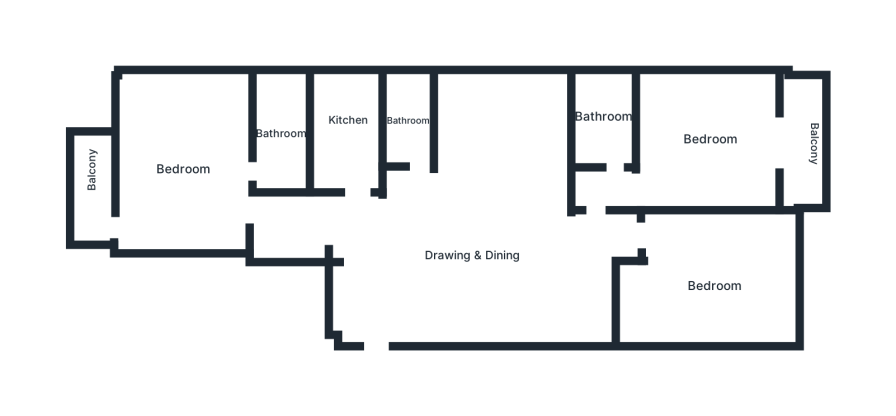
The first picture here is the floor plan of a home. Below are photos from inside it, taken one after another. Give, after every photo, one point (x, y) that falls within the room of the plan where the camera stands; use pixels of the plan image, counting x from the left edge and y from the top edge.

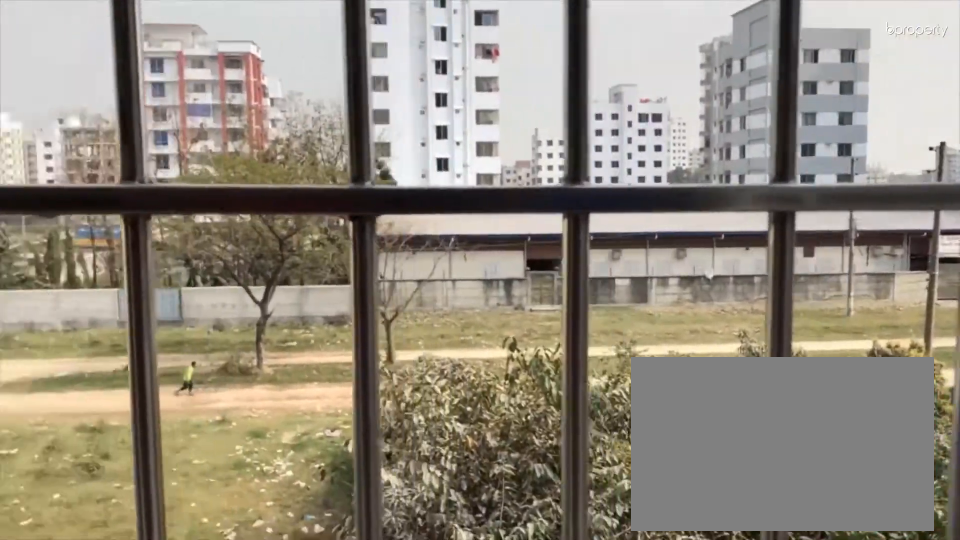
(89, 196)
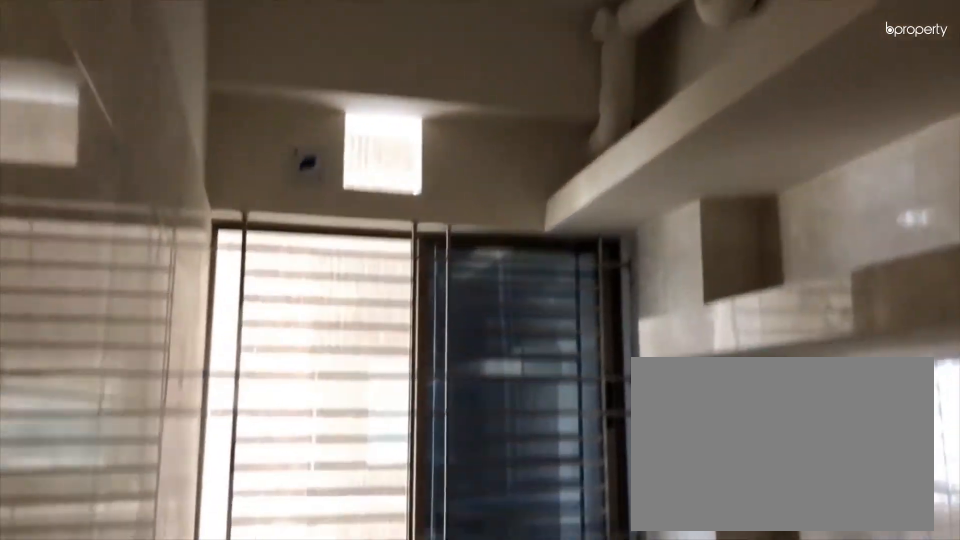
(352, 121)
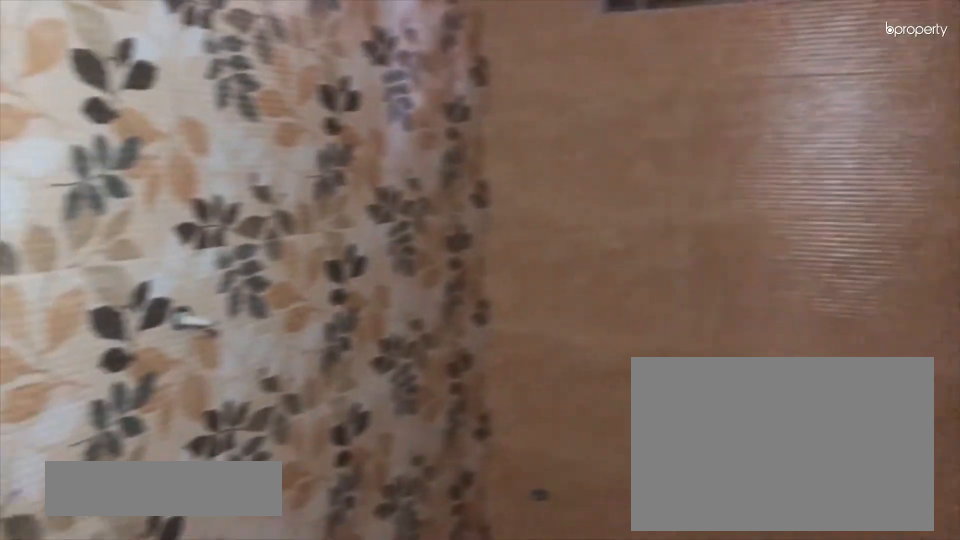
(413, 114)
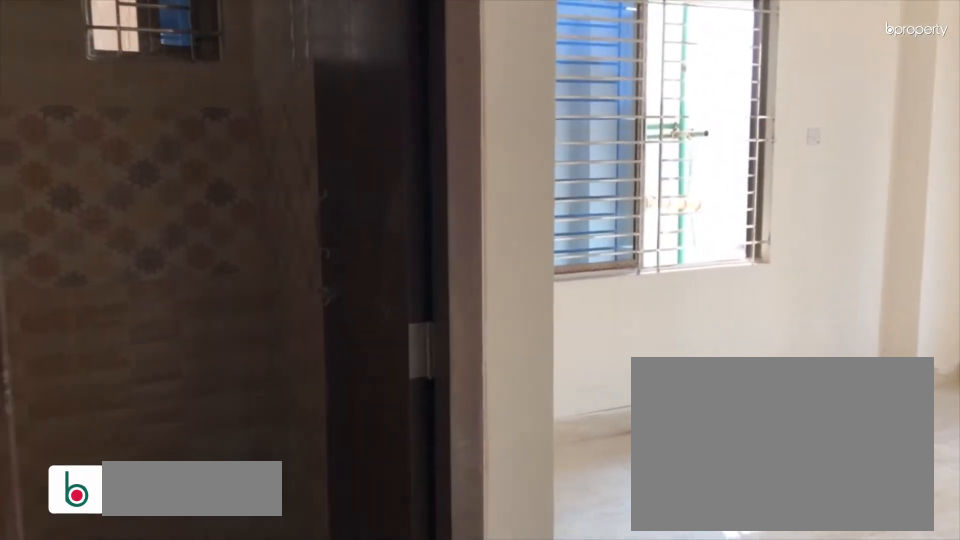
(615, 185)
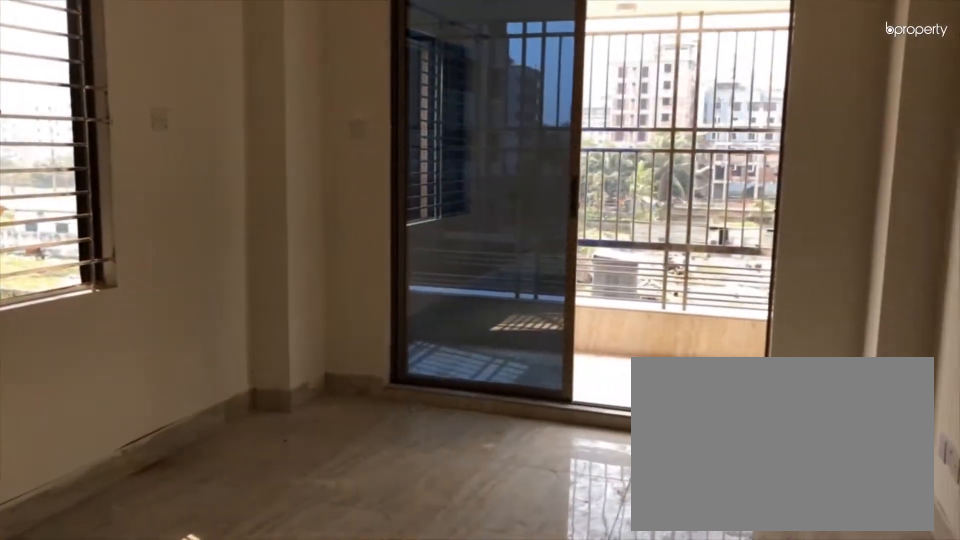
(713, 145)
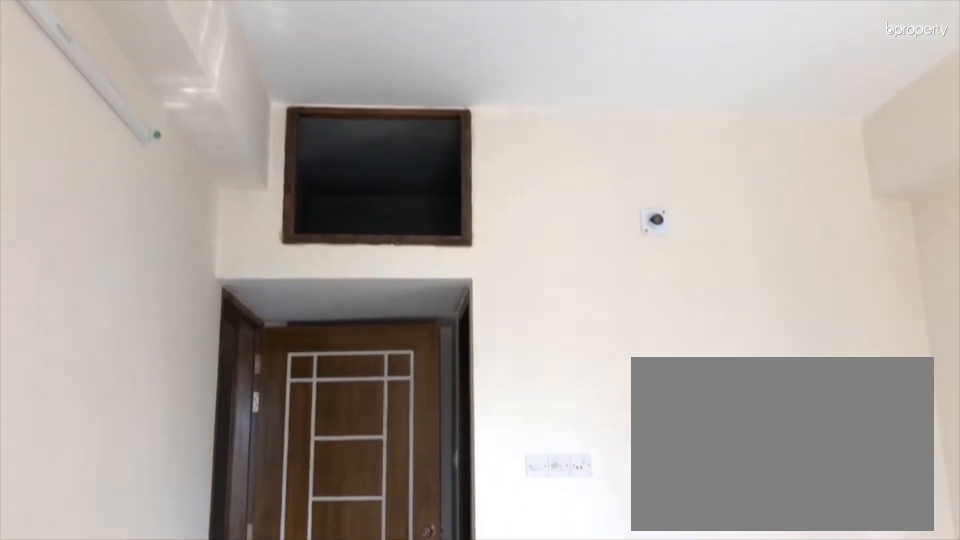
(713, 145)
